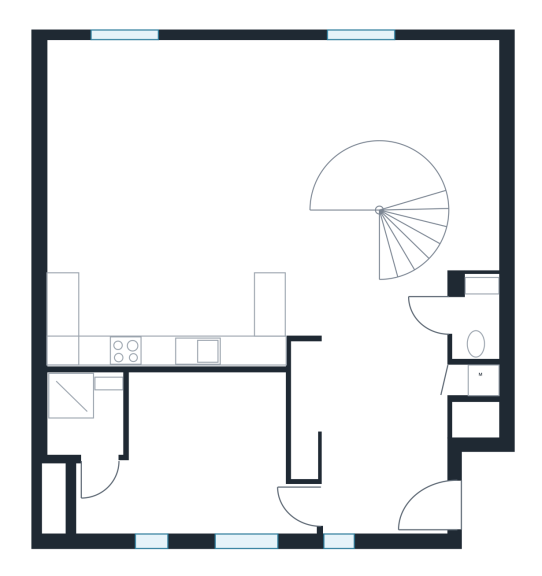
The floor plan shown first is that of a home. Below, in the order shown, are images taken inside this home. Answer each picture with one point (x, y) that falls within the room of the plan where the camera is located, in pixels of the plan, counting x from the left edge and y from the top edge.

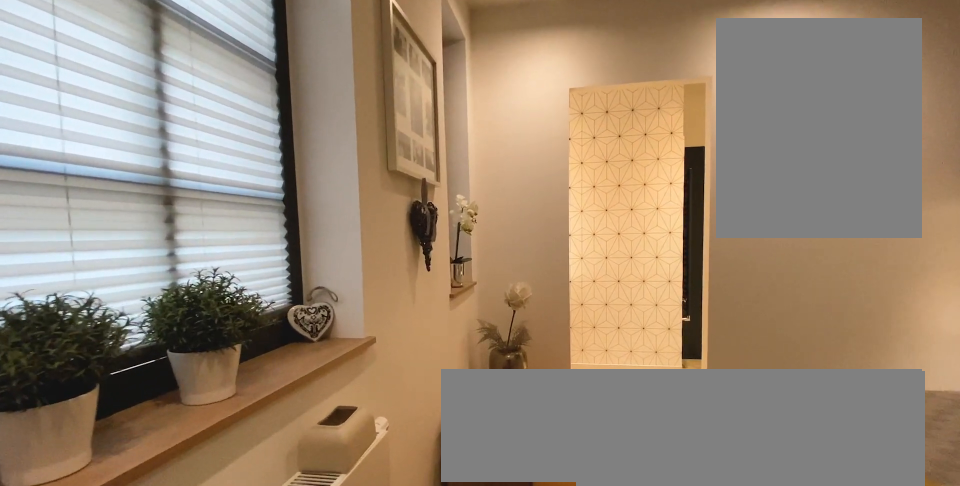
(202, 444)
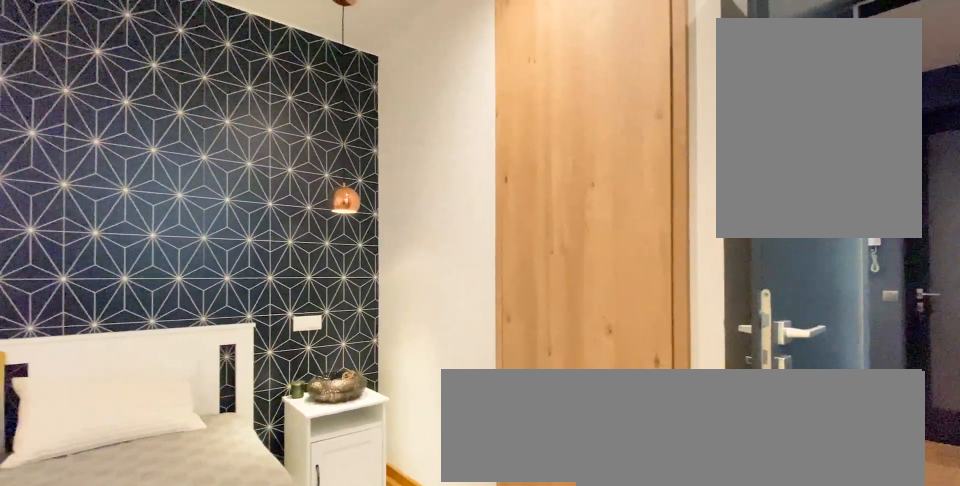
(202, 444)
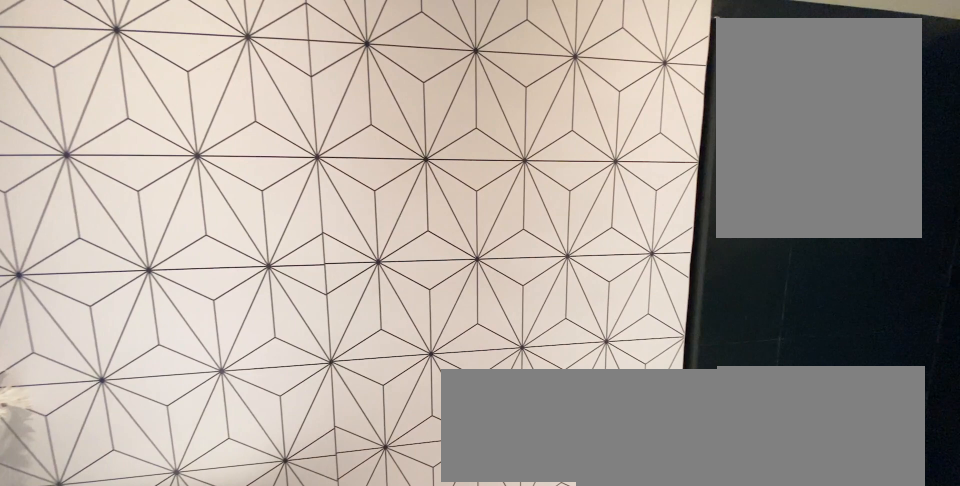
(92, 444)
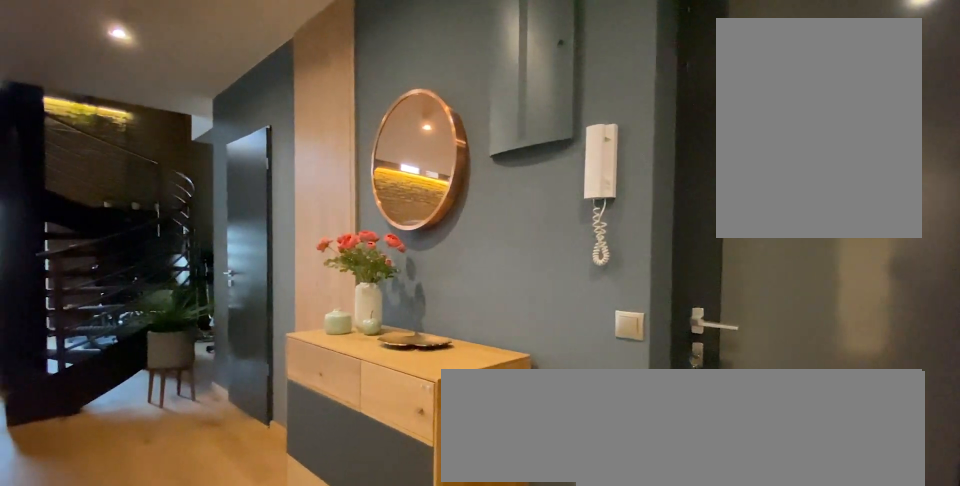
(388, 444)
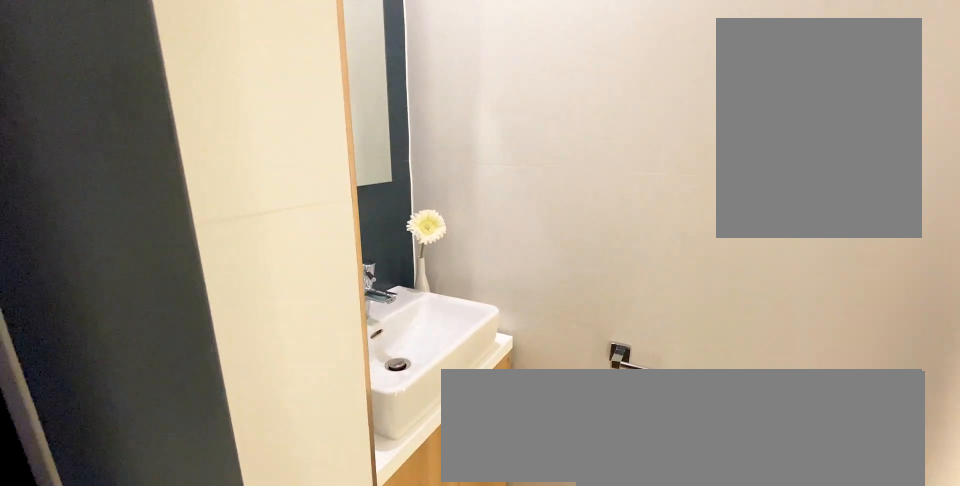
(475, 323)
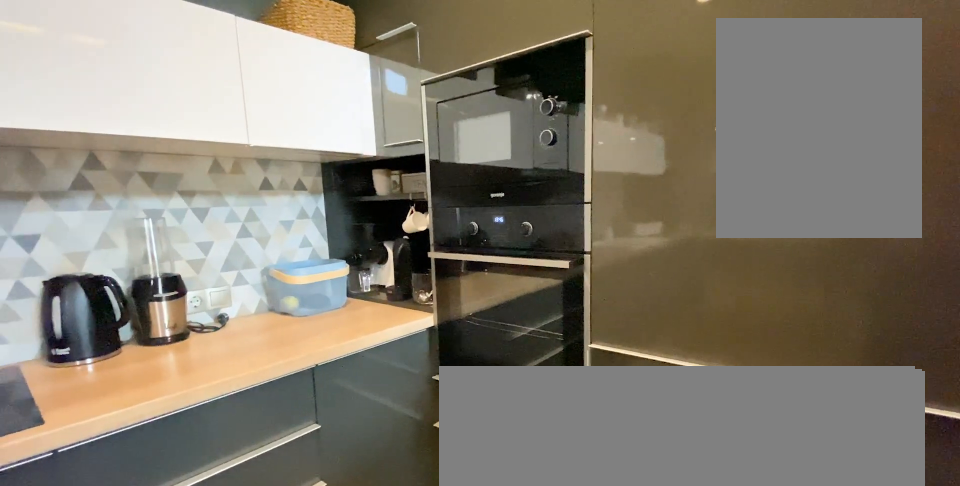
(200, 200)
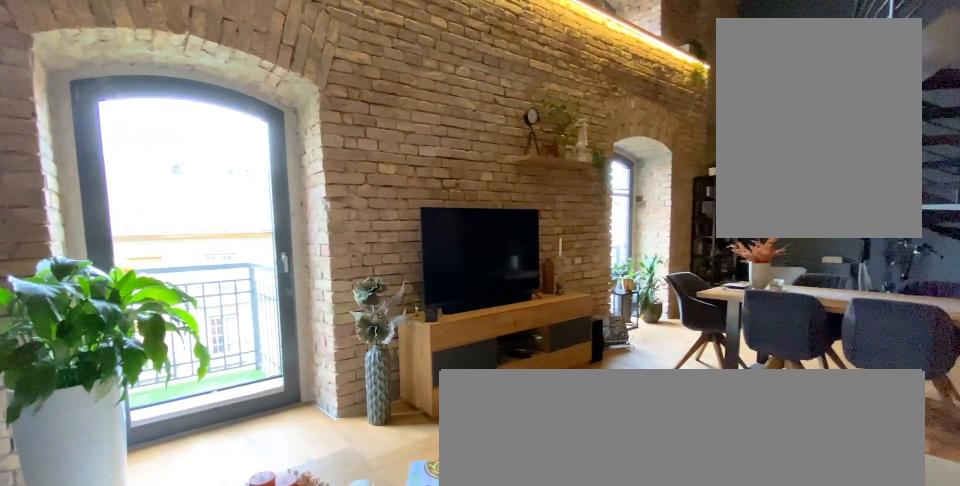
(200, 200)
